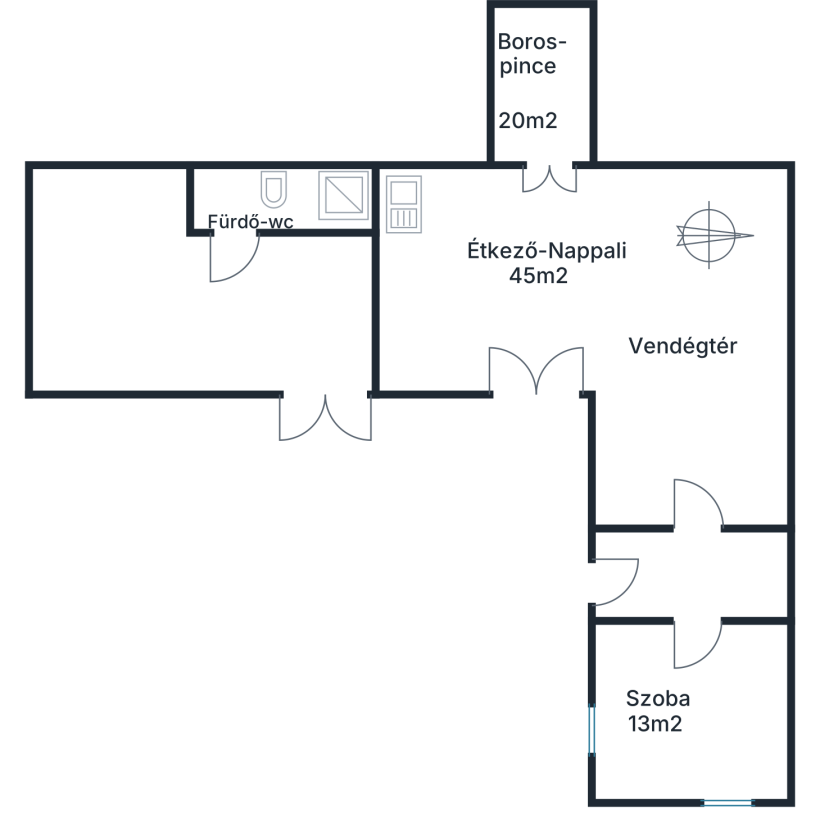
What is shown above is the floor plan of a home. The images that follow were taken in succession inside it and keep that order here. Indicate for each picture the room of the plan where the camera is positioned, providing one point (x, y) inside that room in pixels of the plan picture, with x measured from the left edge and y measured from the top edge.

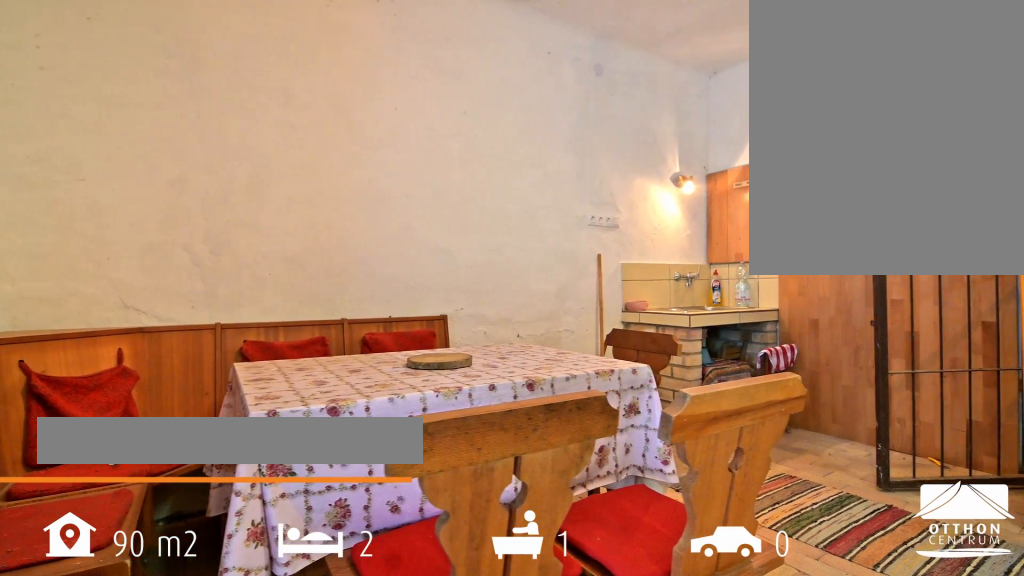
(533, 282)
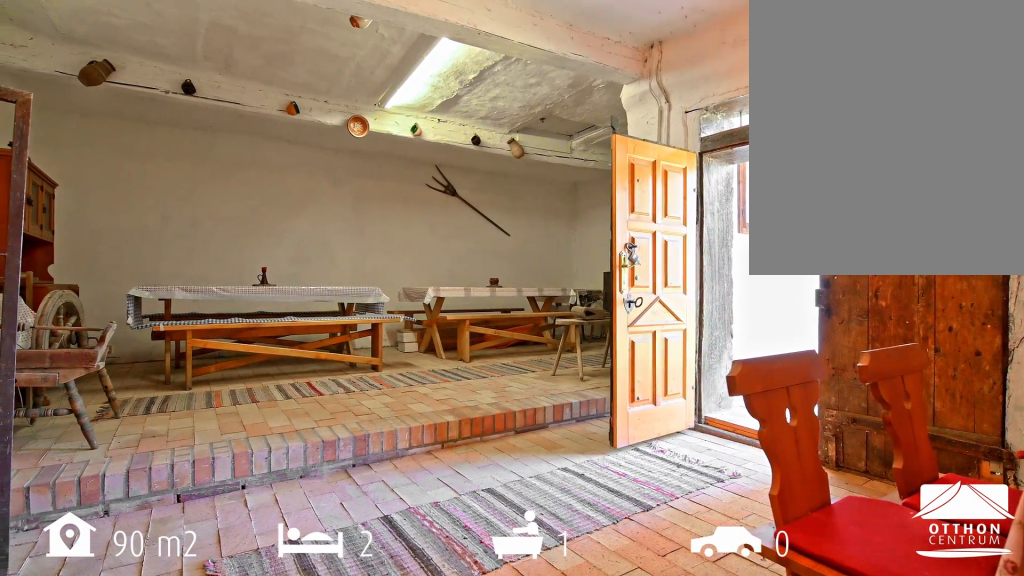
(533, 281)
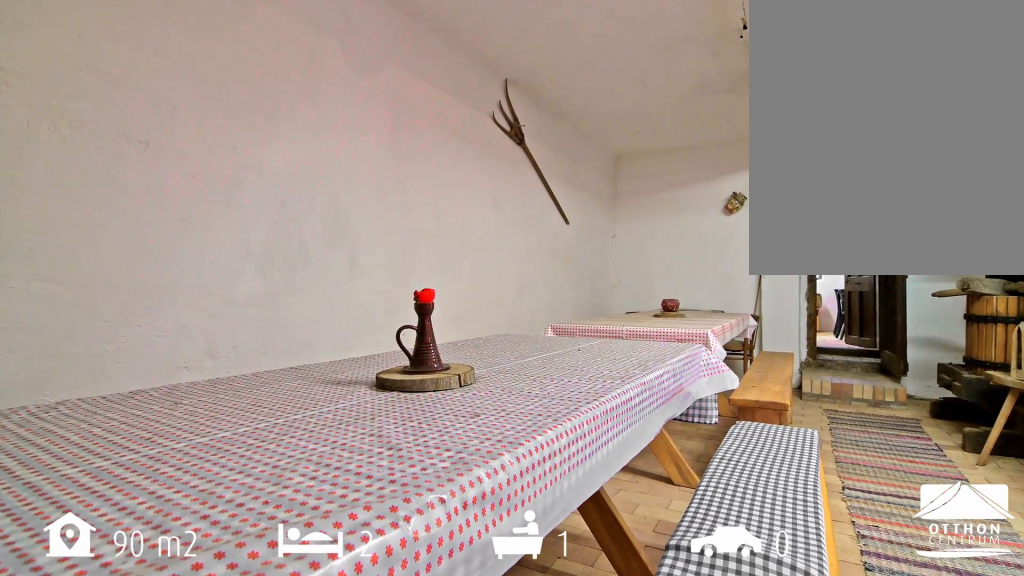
(700, 342)
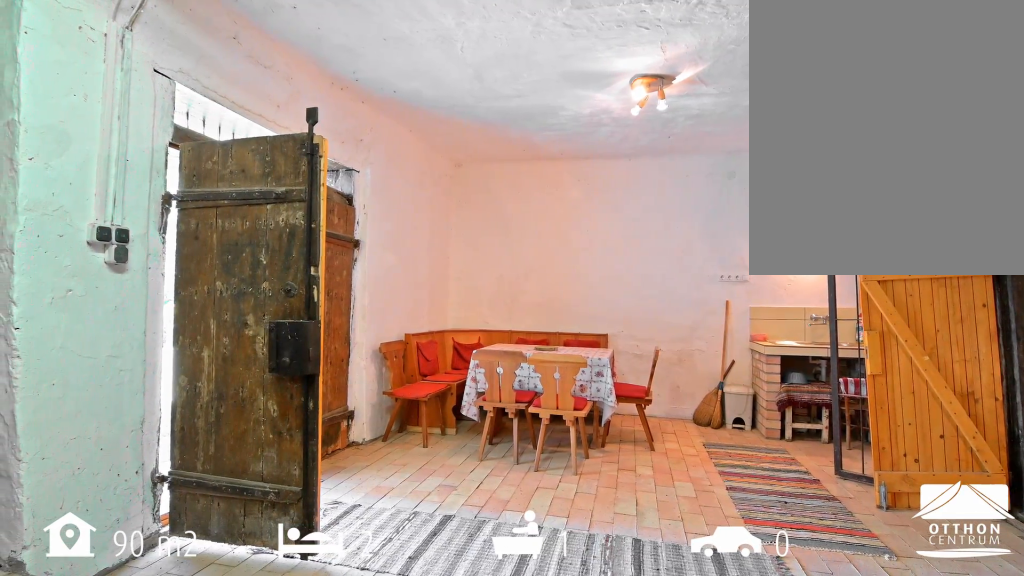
(701, 342)
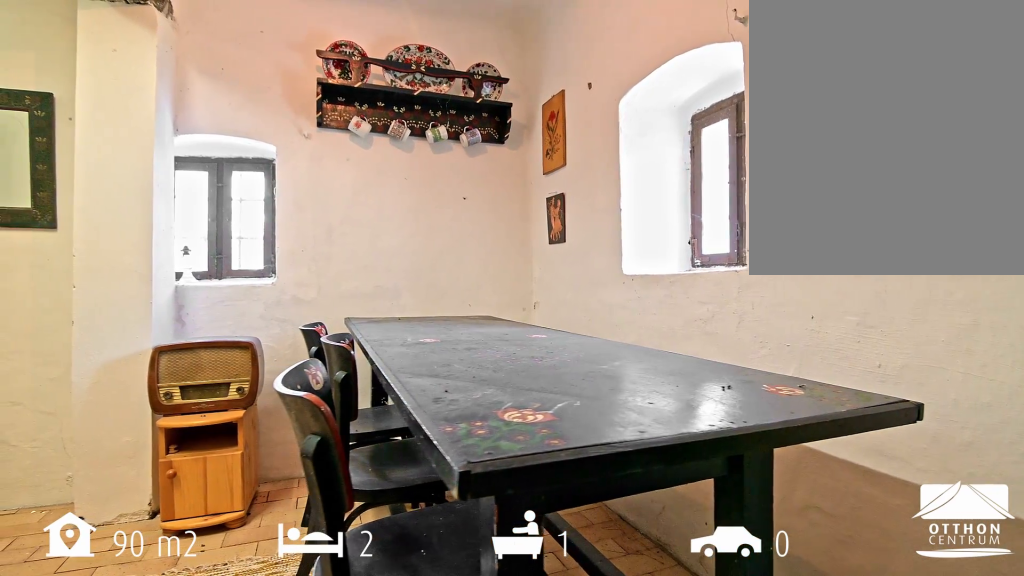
(691, 710)
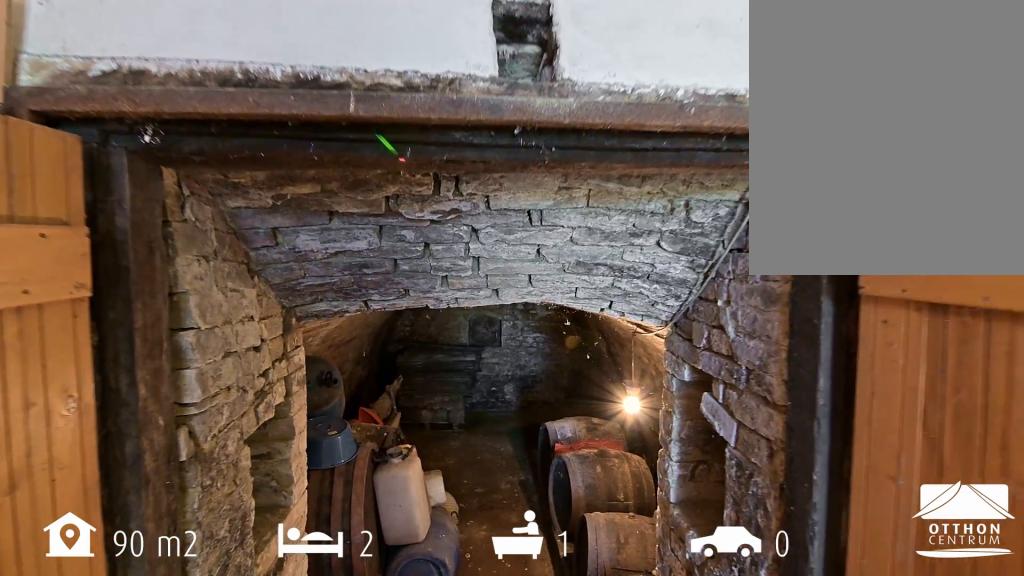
(701, 342)
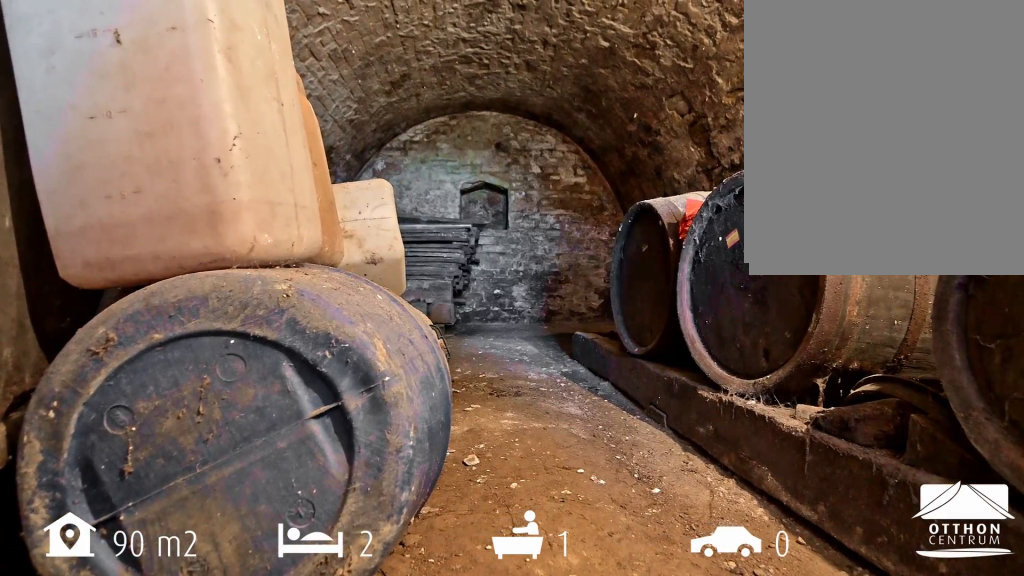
(542, 76)
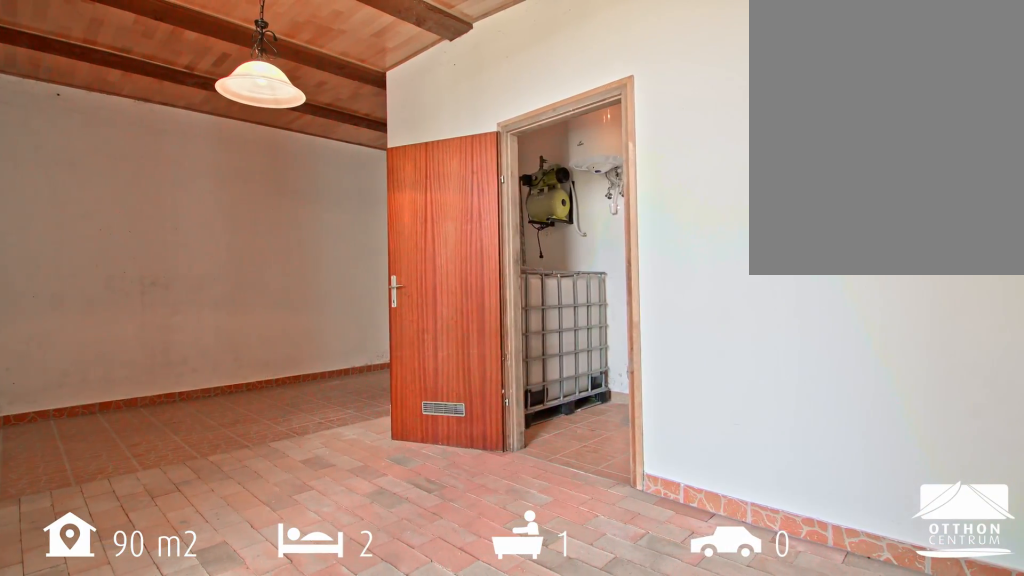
(244, 314)
